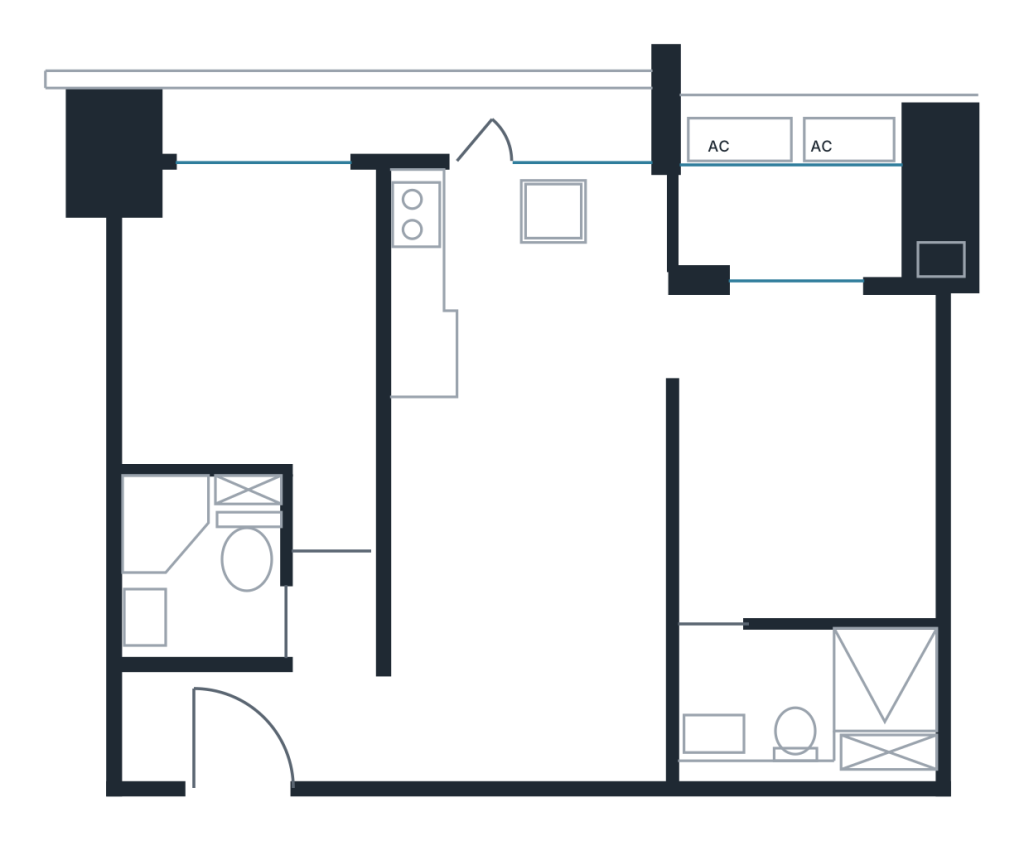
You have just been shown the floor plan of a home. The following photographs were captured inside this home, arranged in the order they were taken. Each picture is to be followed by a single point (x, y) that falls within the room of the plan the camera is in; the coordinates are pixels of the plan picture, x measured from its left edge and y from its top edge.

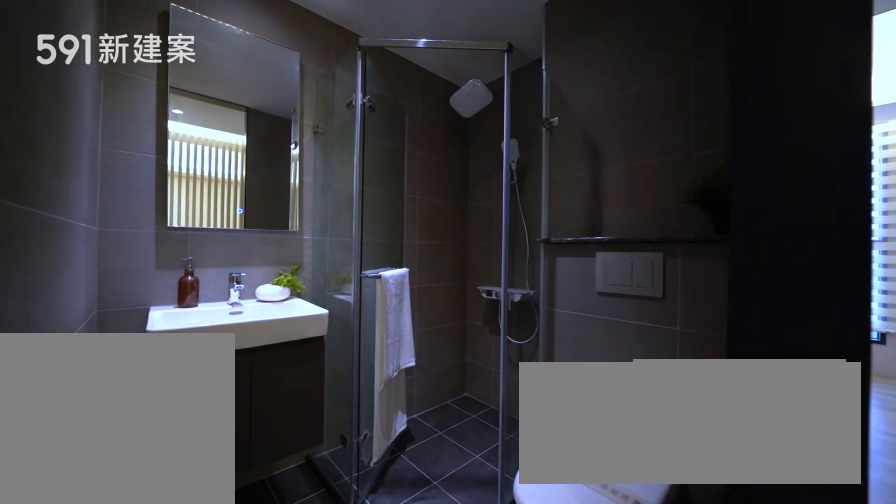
(202, 562)
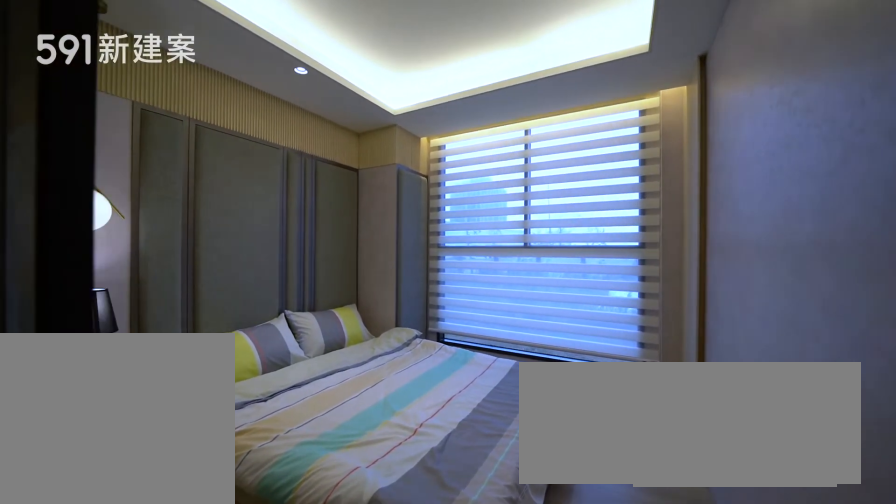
(253, 331)
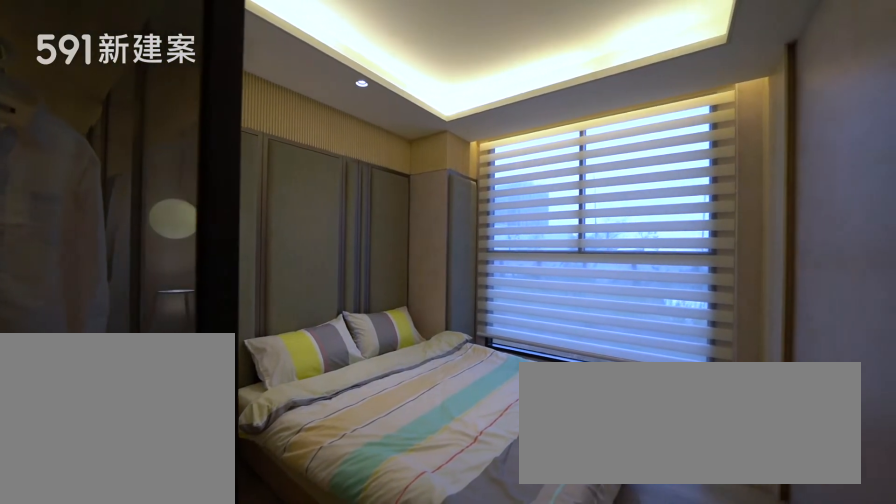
(253, 331)
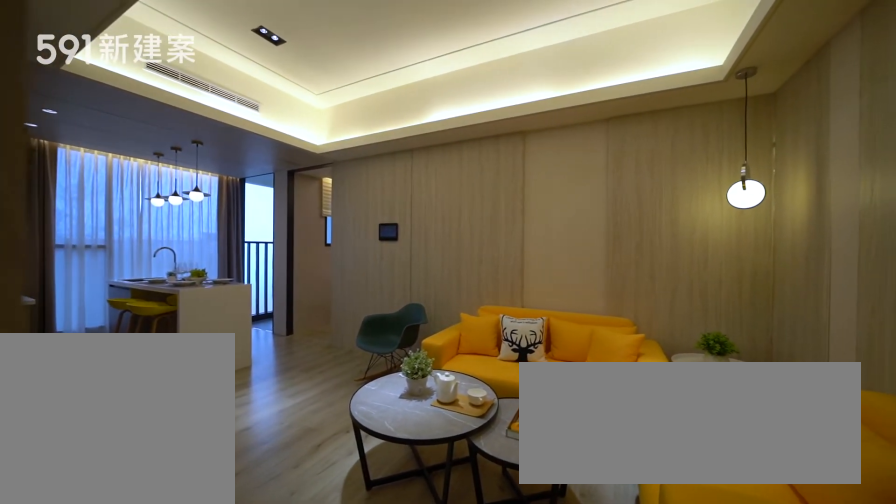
(533, 598)
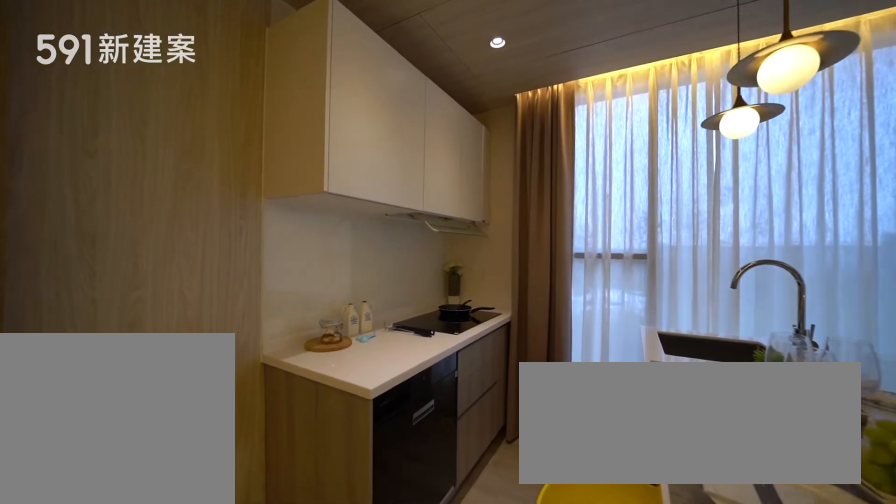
(461, 254)
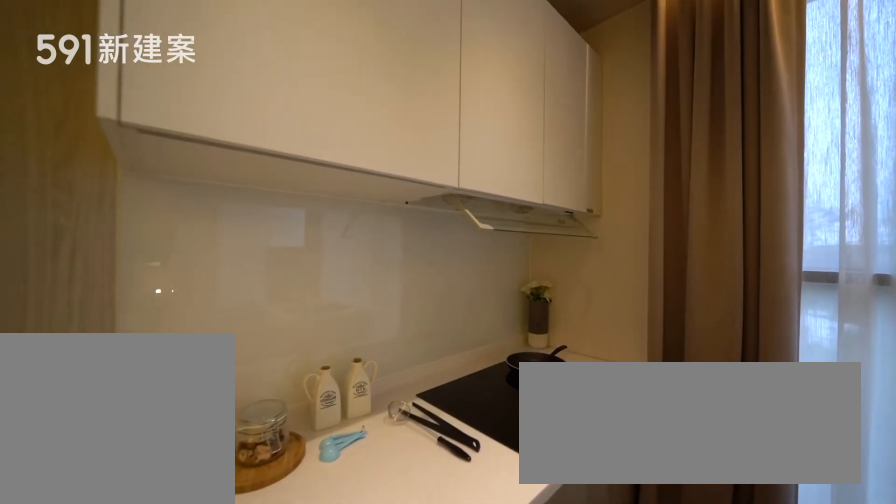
(461, 254)
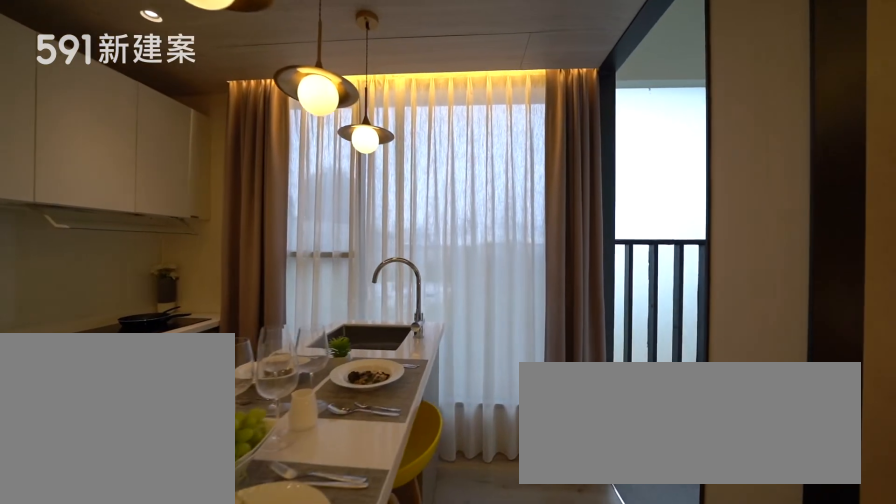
(553, 317)
